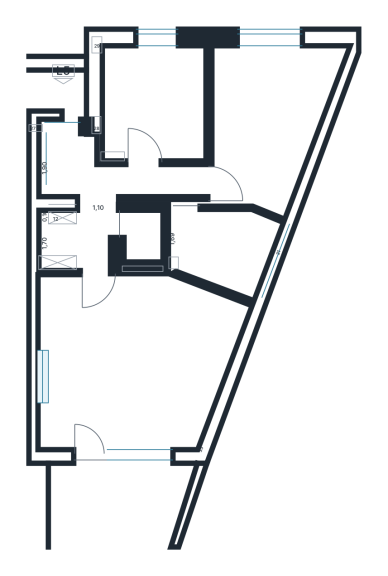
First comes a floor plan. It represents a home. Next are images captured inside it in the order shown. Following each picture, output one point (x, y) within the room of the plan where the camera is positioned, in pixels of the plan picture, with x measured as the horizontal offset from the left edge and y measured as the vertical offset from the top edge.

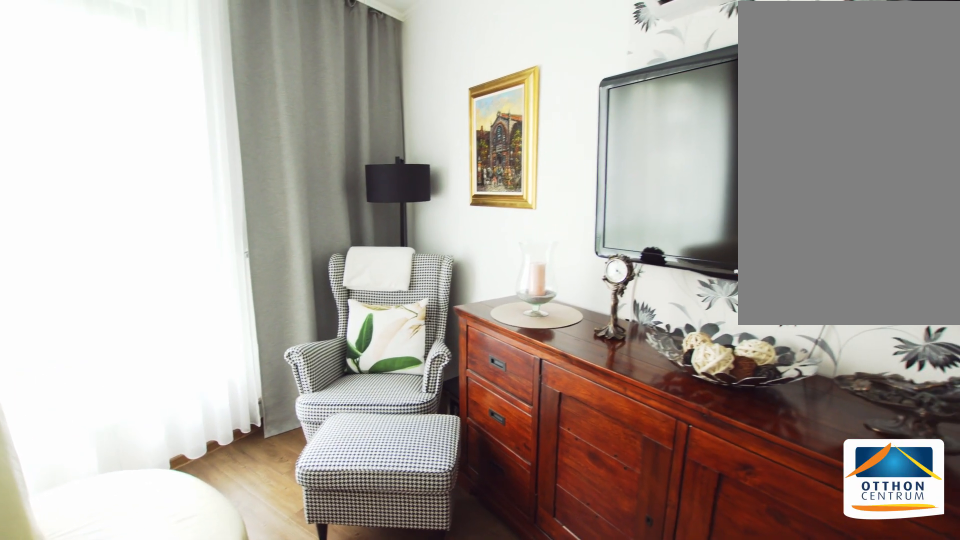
(218, 124)
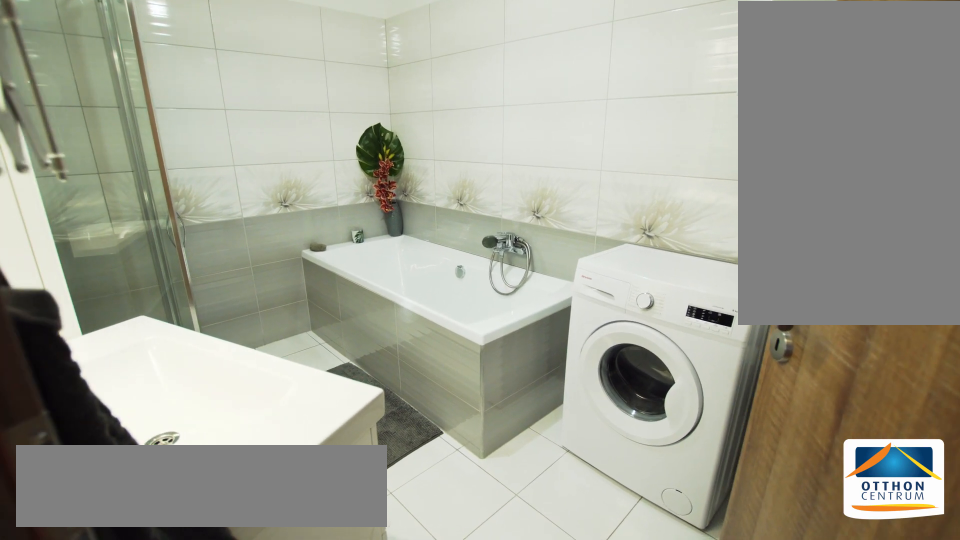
(231, 246)
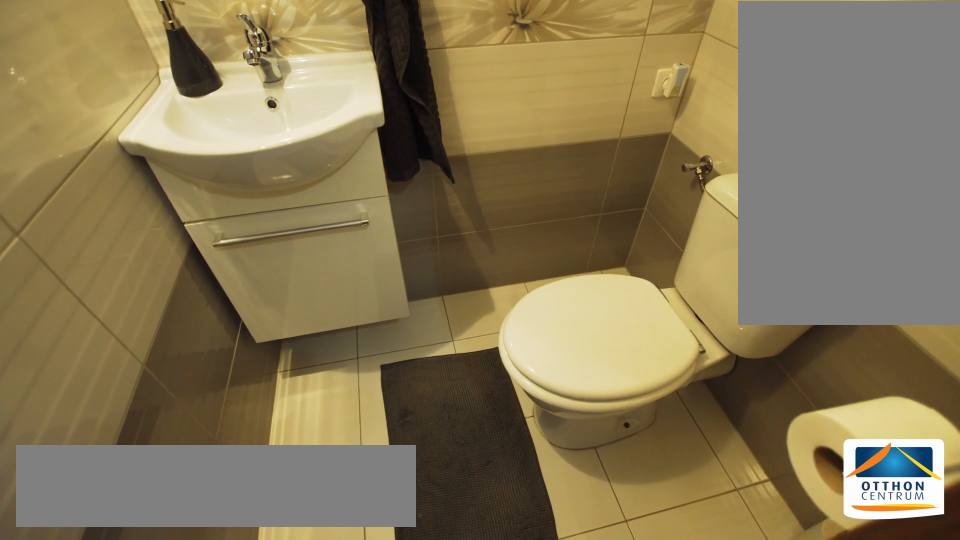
(141, 233)
